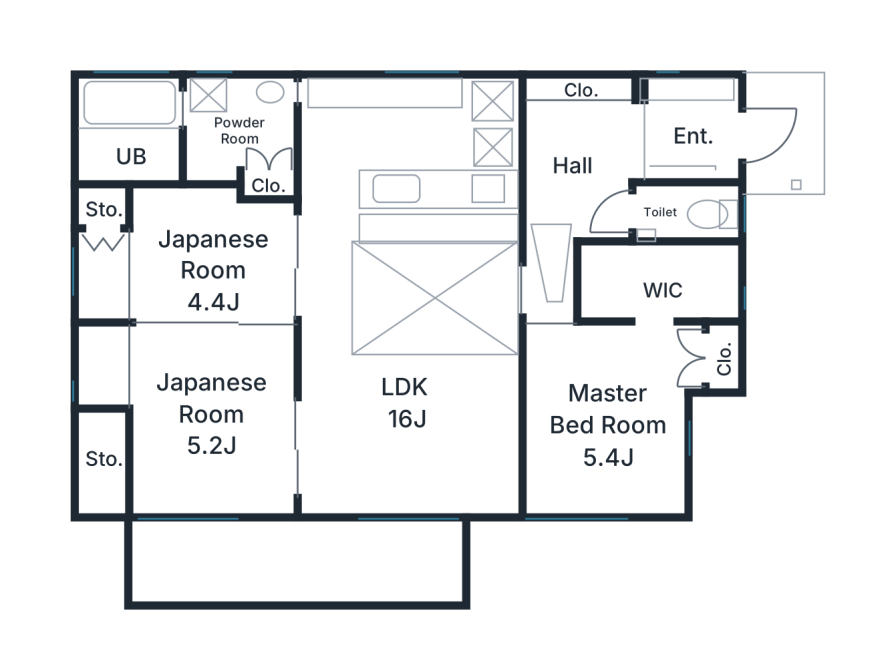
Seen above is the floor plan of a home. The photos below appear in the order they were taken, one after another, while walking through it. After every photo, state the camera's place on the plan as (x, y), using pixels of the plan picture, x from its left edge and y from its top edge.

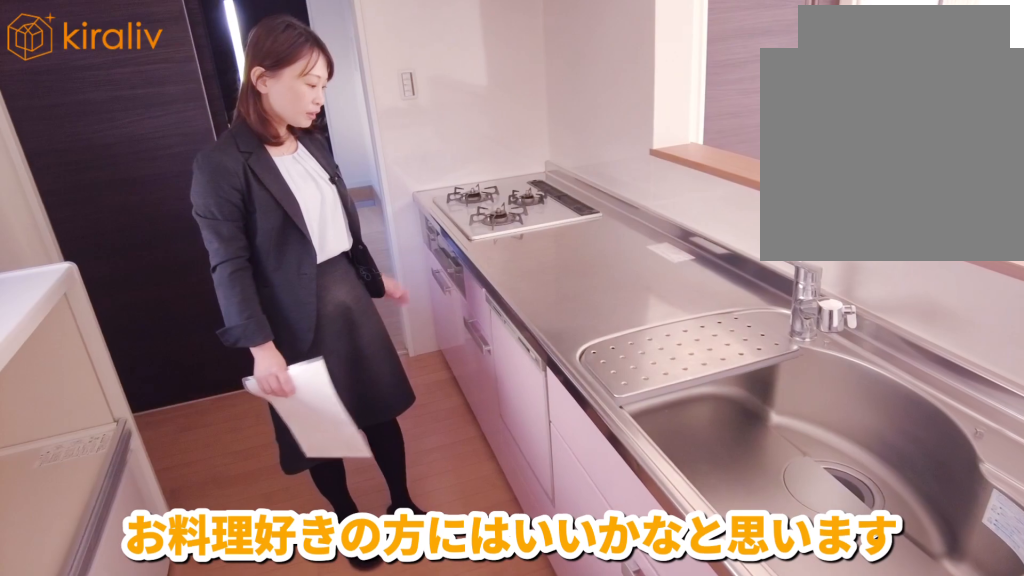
(388, 149)
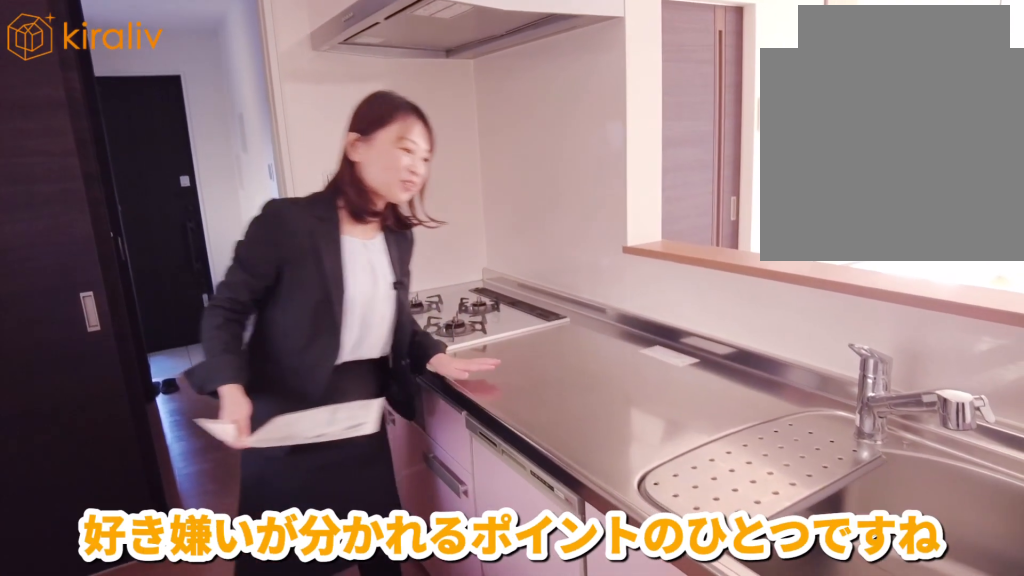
(389, 153)
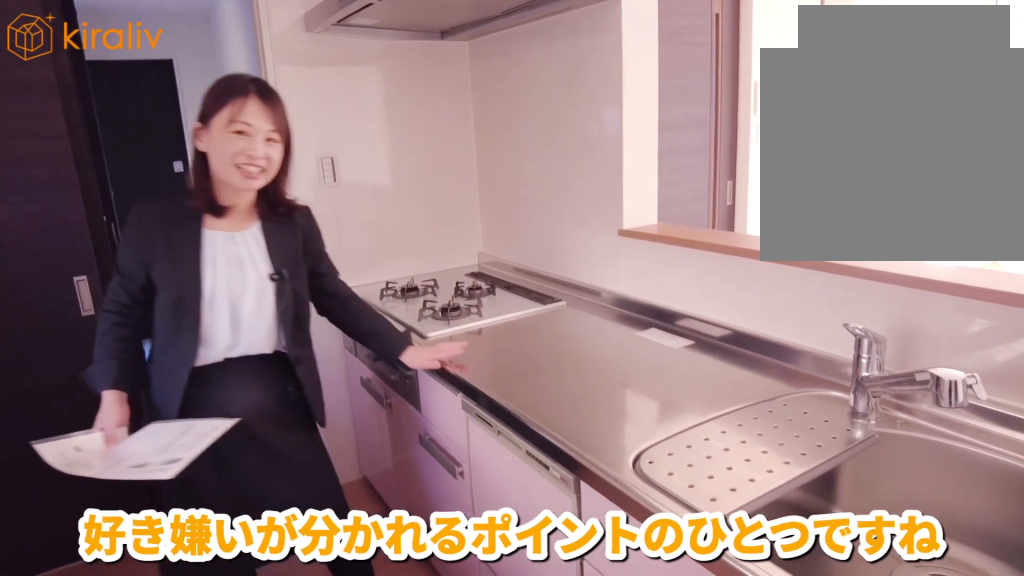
(388, 149)
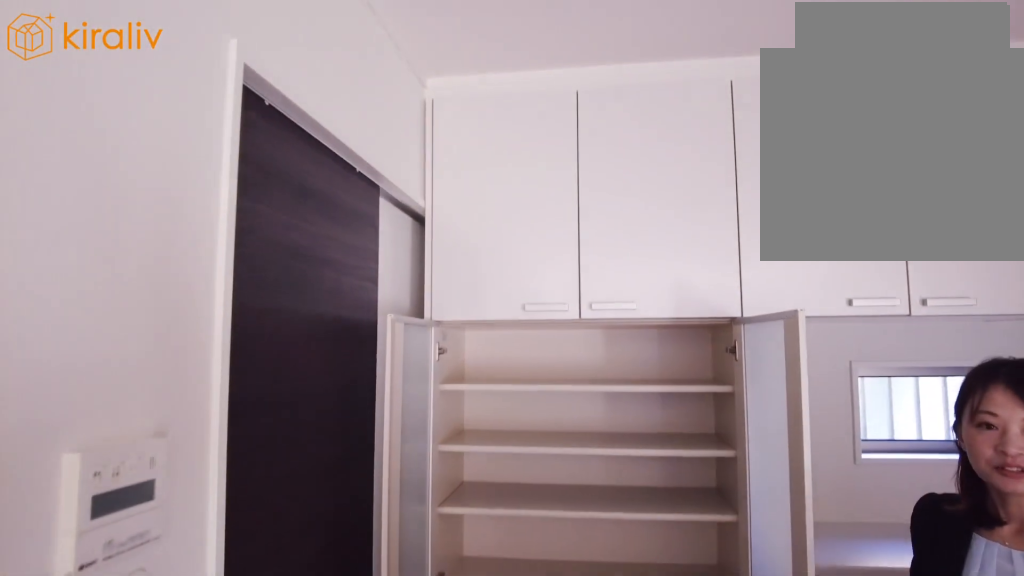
(331, 167)
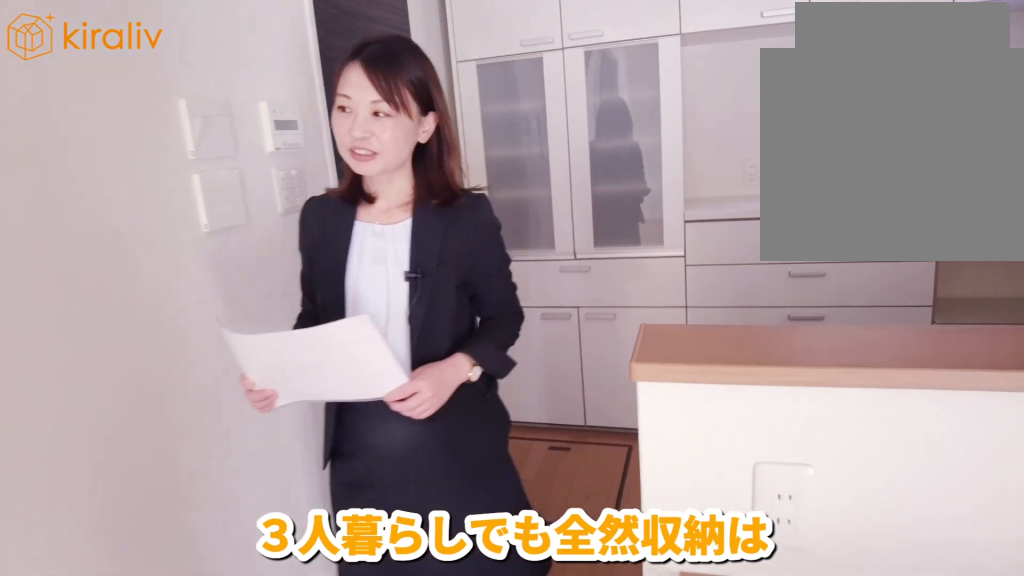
(330, 199)
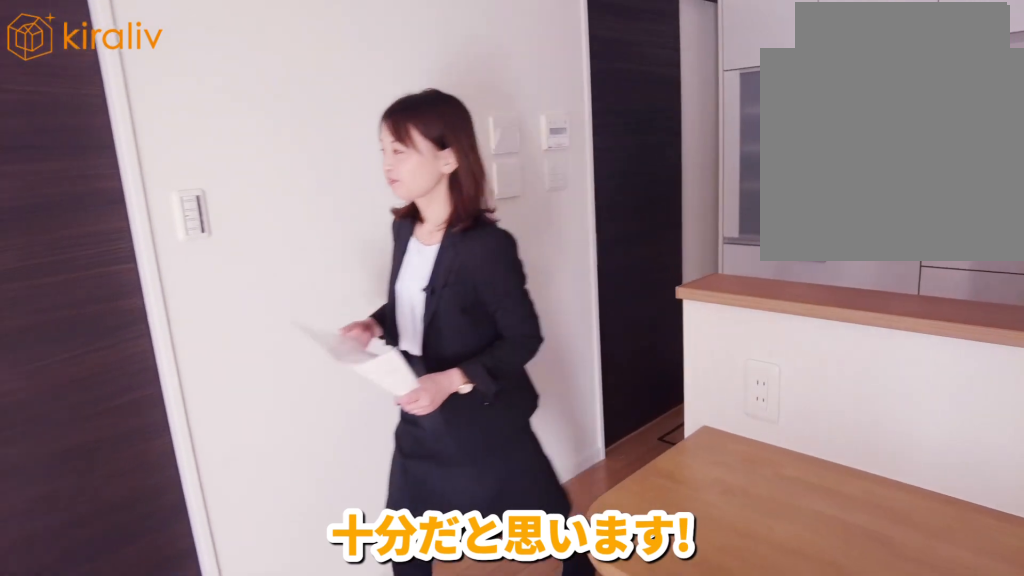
(324, 243)
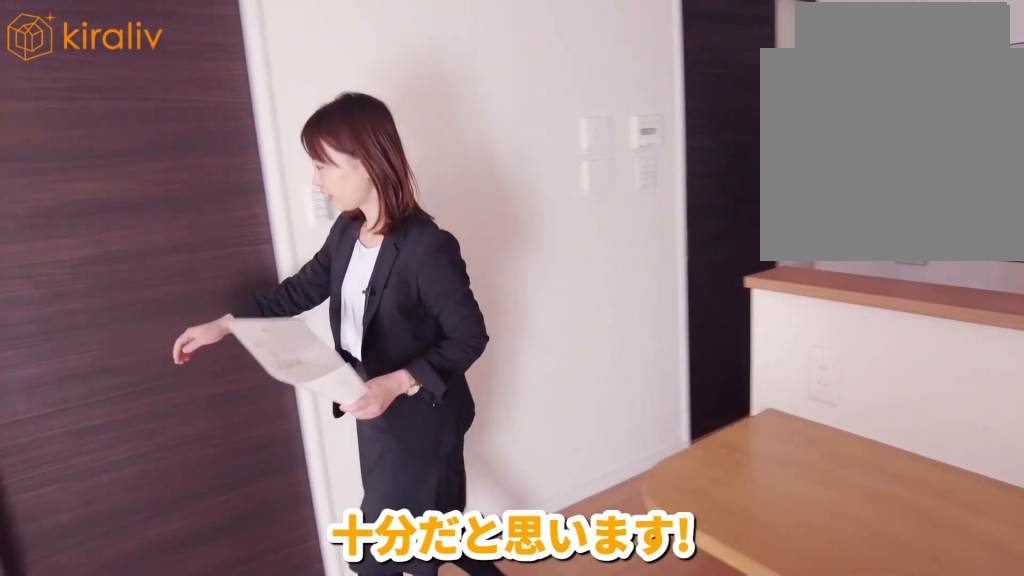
(323, 251)
